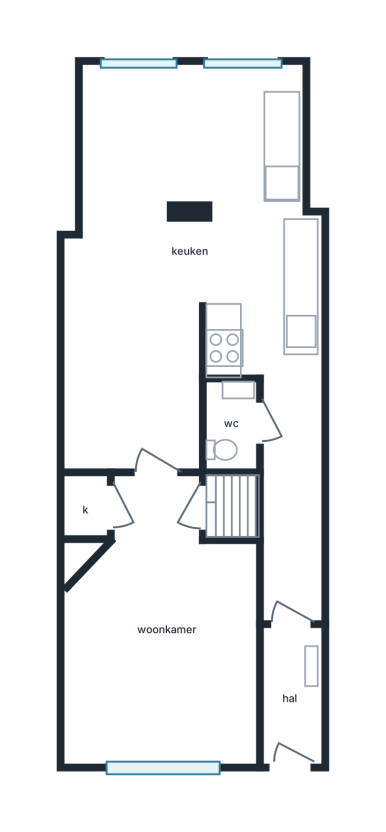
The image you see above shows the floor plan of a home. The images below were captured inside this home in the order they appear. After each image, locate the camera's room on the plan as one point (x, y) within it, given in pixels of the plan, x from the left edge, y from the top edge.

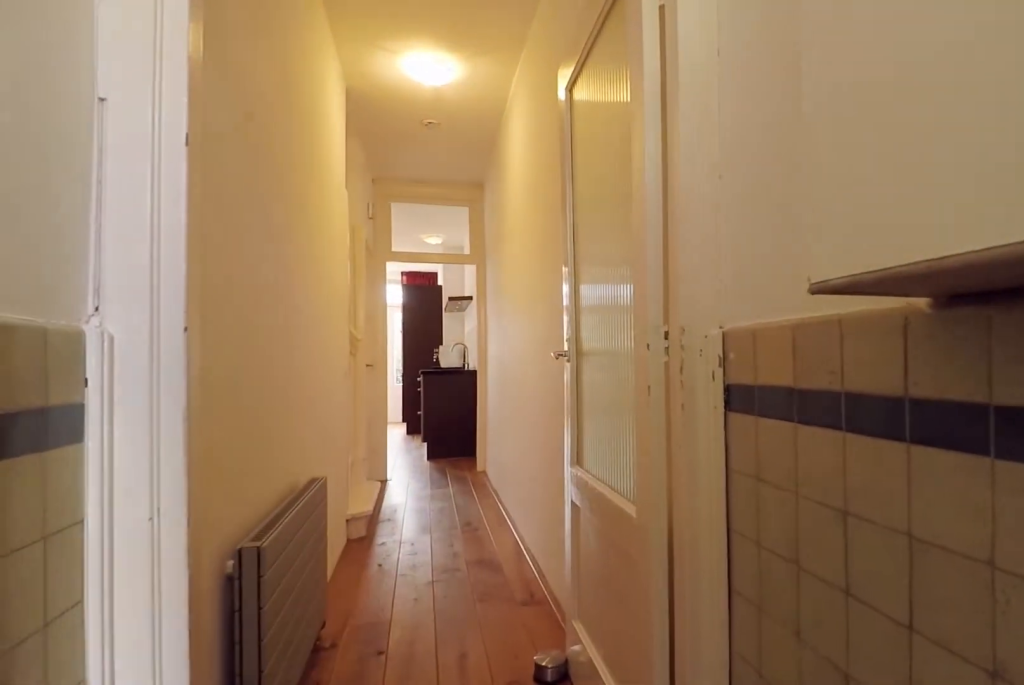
(289, 695)
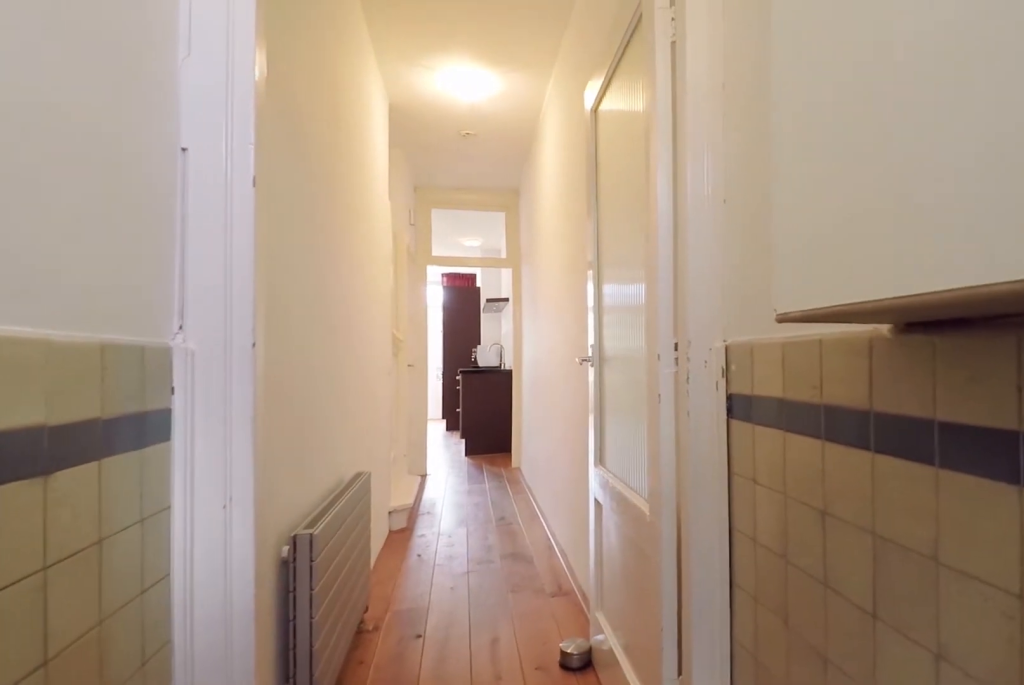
(289, 695)
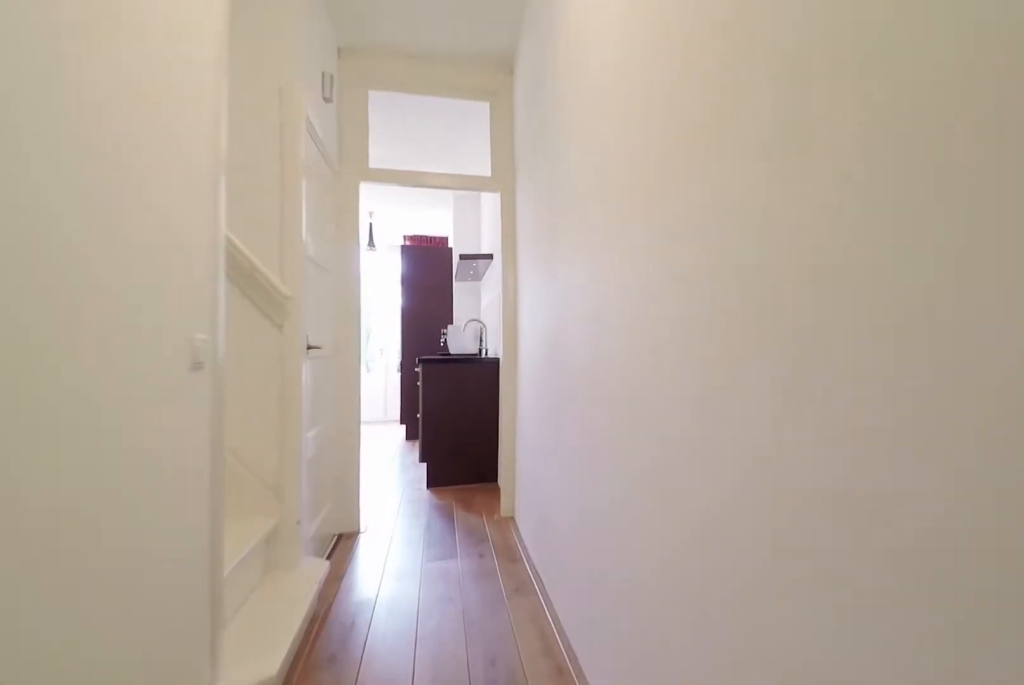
(291, 501)
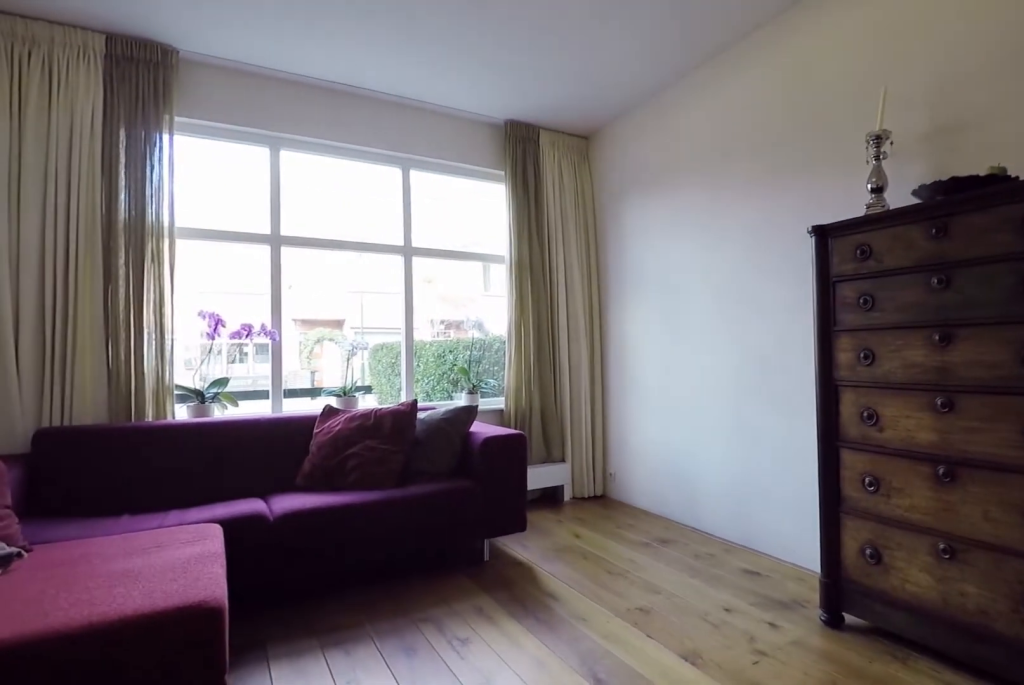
(160, 634)
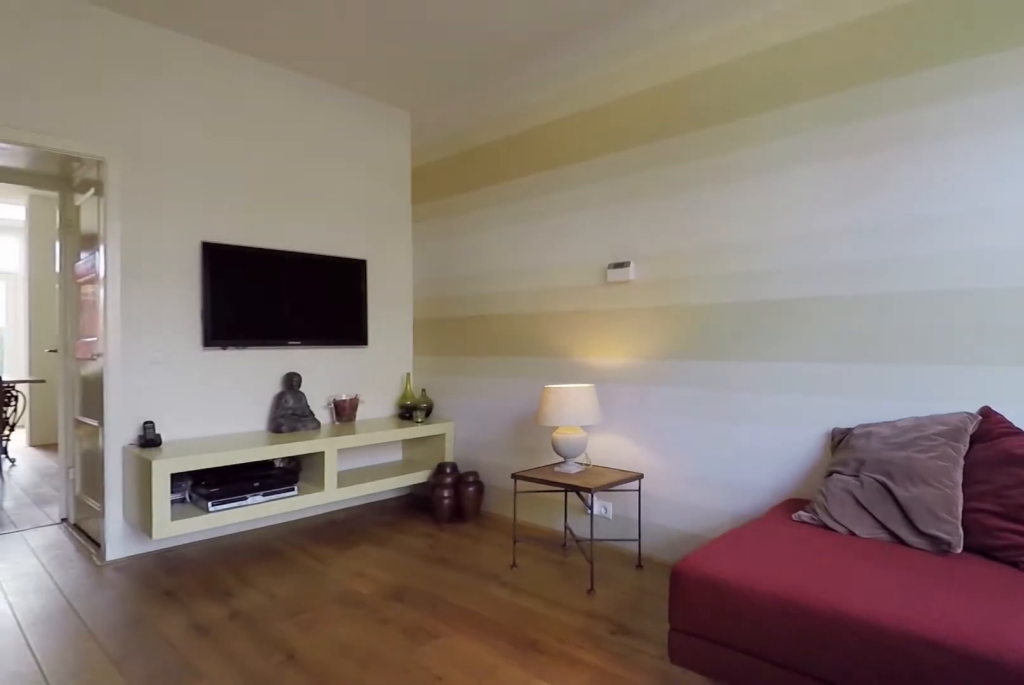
(160, 634)
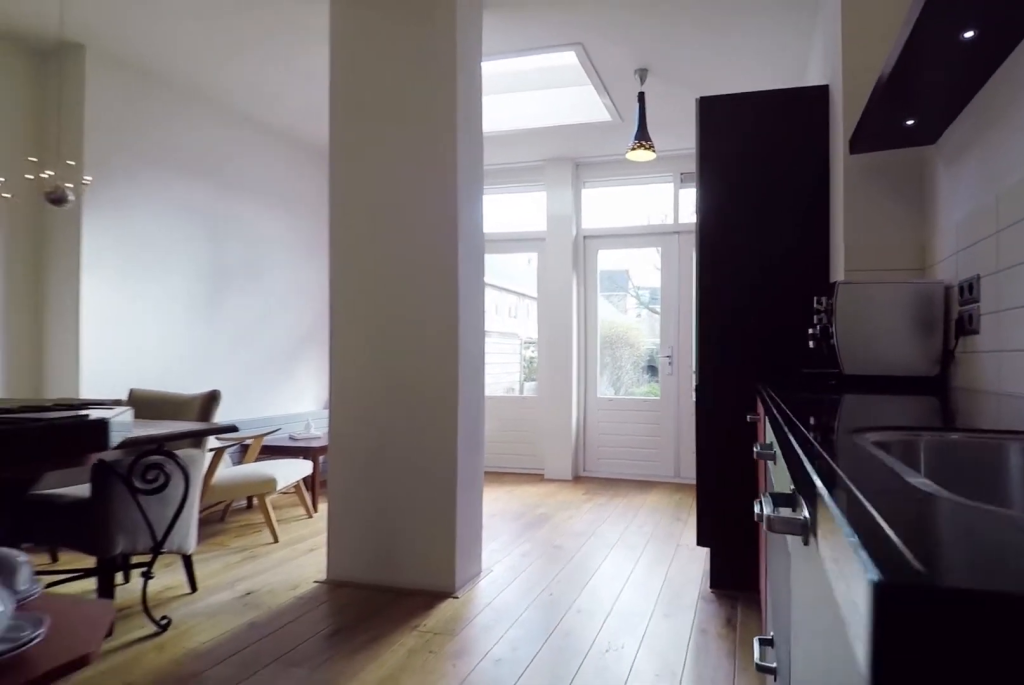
(169, 274)
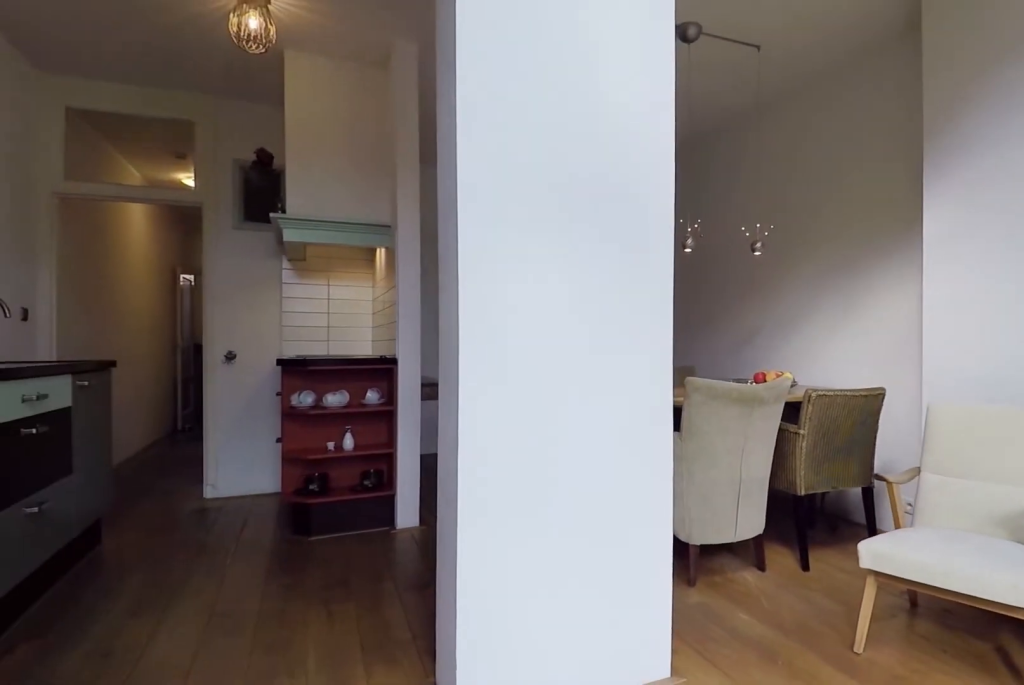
(227, 79)
